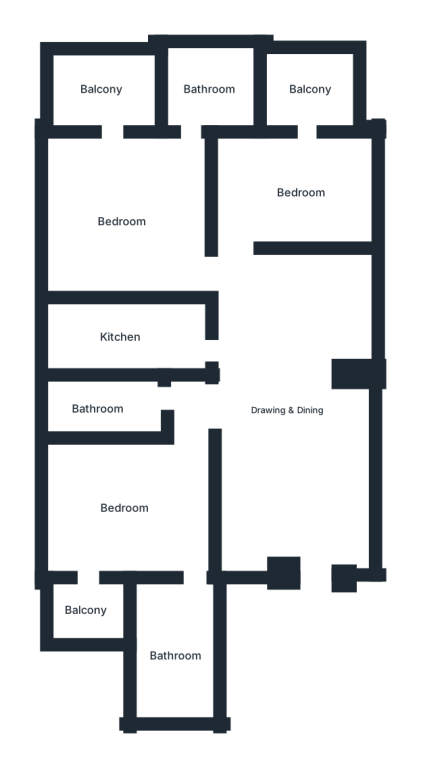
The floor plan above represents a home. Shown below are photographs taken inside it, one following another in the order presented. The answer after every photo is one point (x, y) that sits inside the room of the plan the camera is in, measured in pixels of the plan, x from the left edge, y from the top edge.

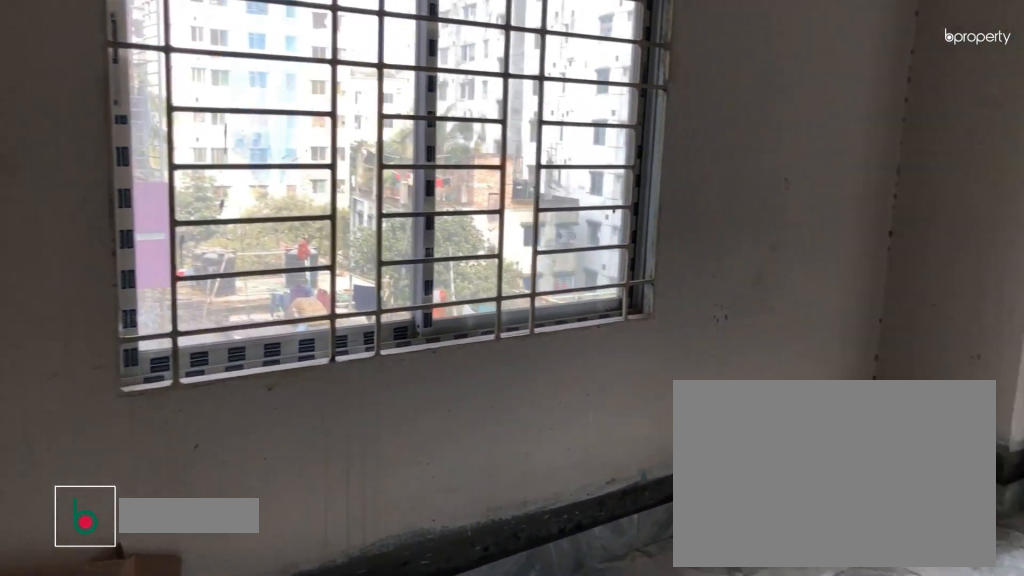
(122, 222)
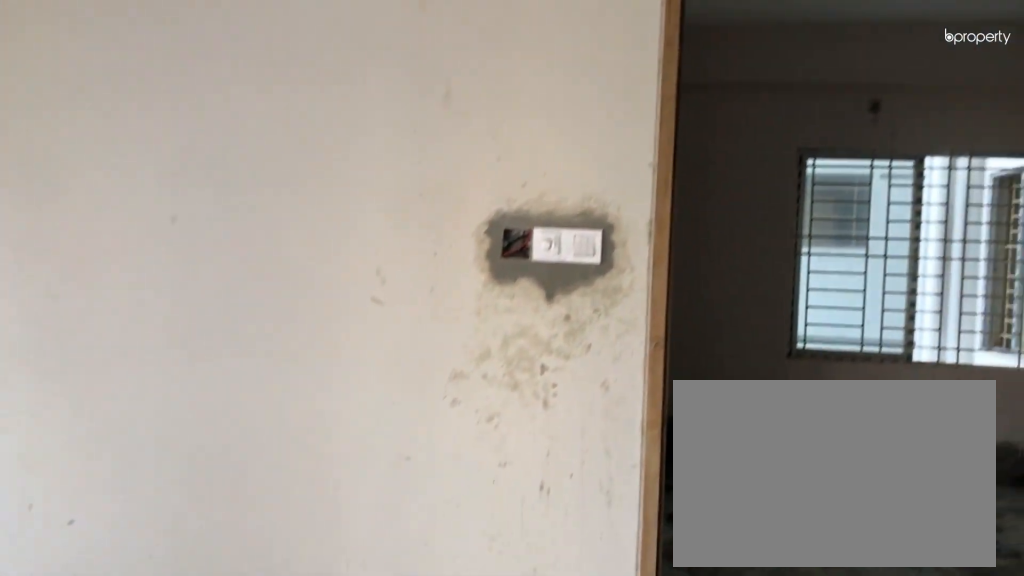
(122, 222)
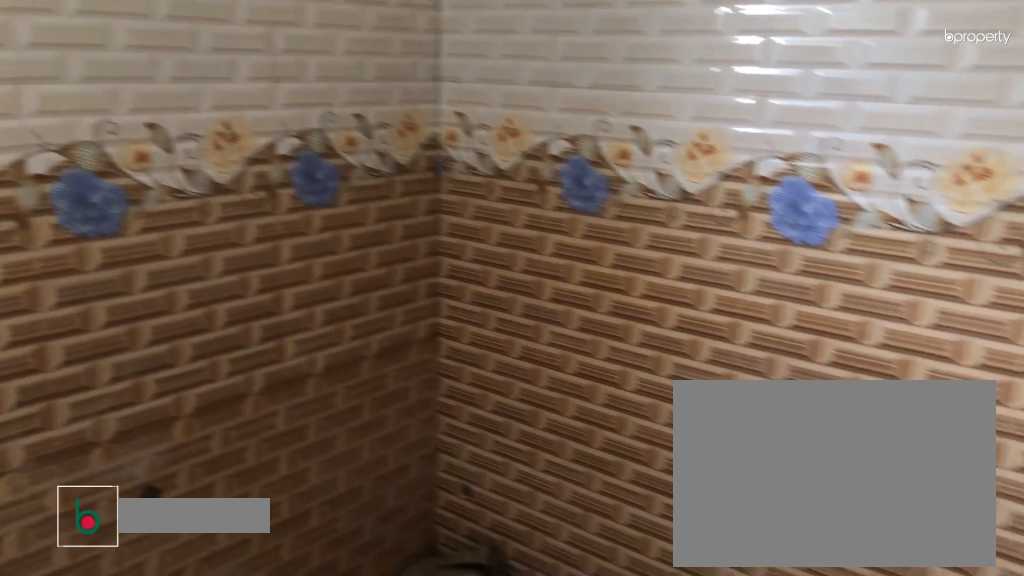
(211, 88)
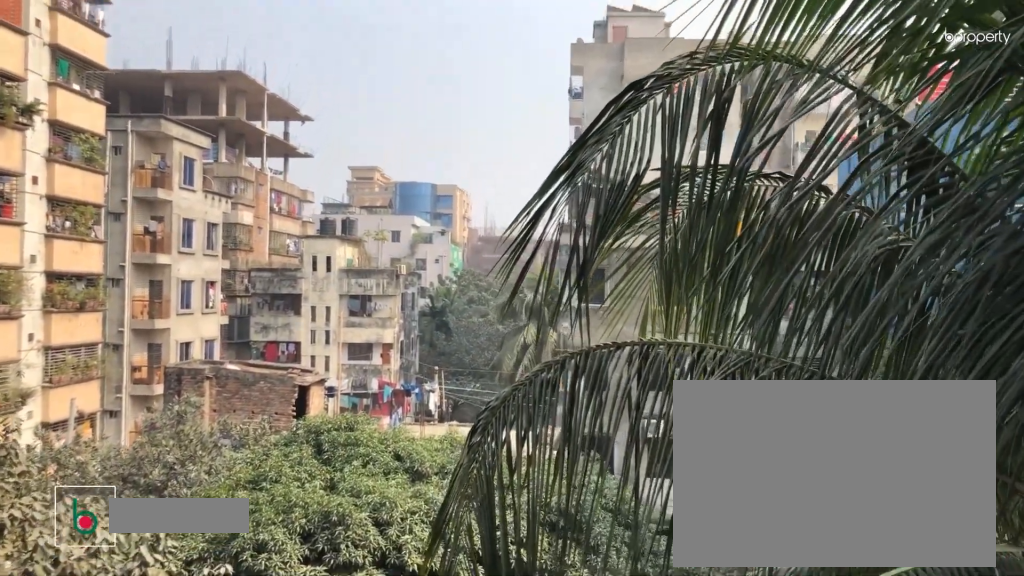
(102, 91)
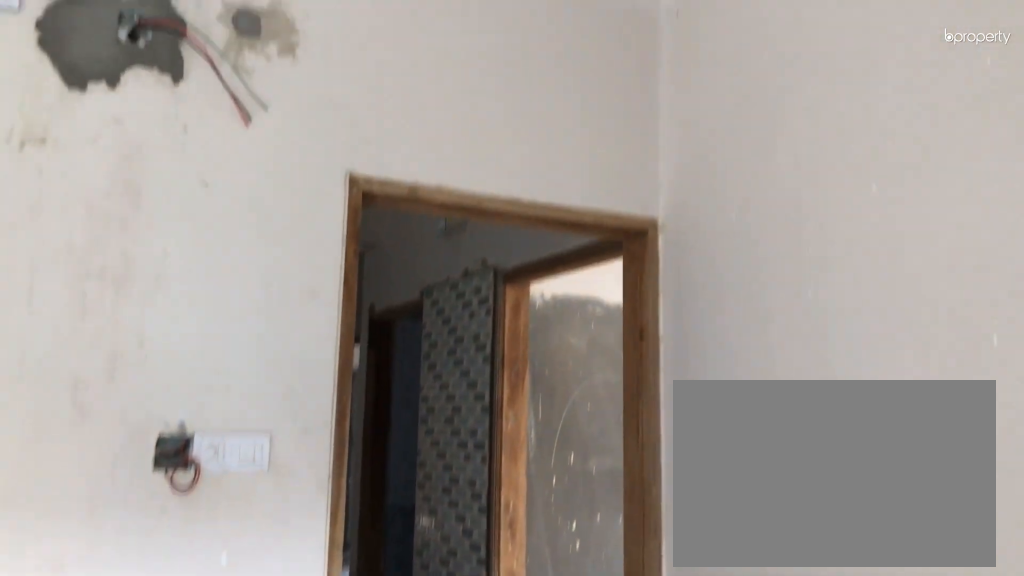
(299, 192)
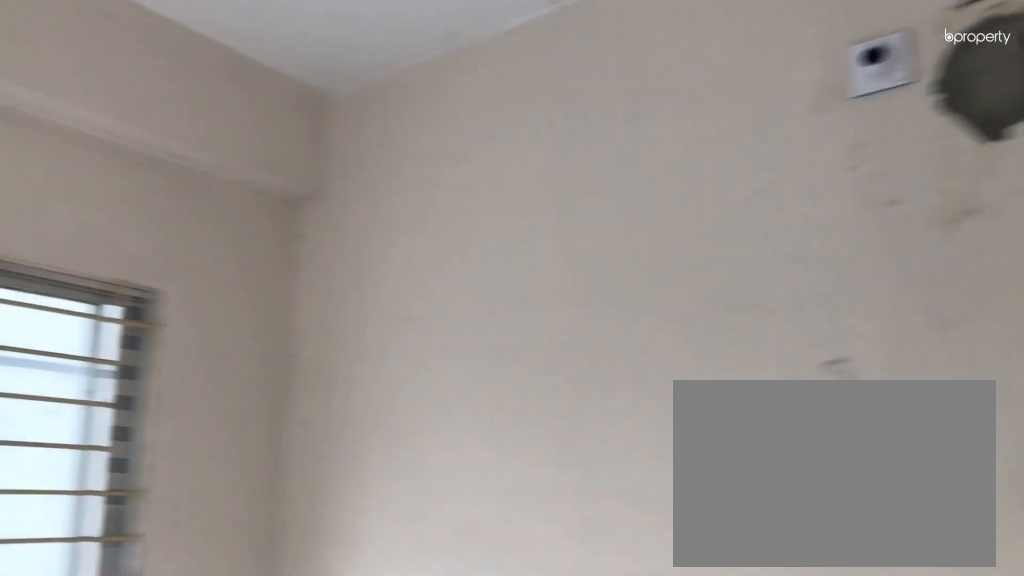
(299, 192)
